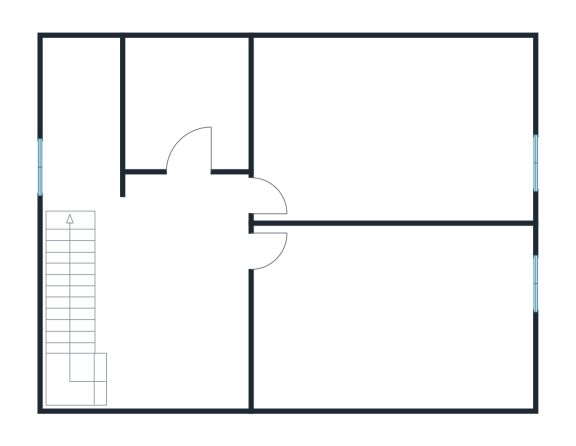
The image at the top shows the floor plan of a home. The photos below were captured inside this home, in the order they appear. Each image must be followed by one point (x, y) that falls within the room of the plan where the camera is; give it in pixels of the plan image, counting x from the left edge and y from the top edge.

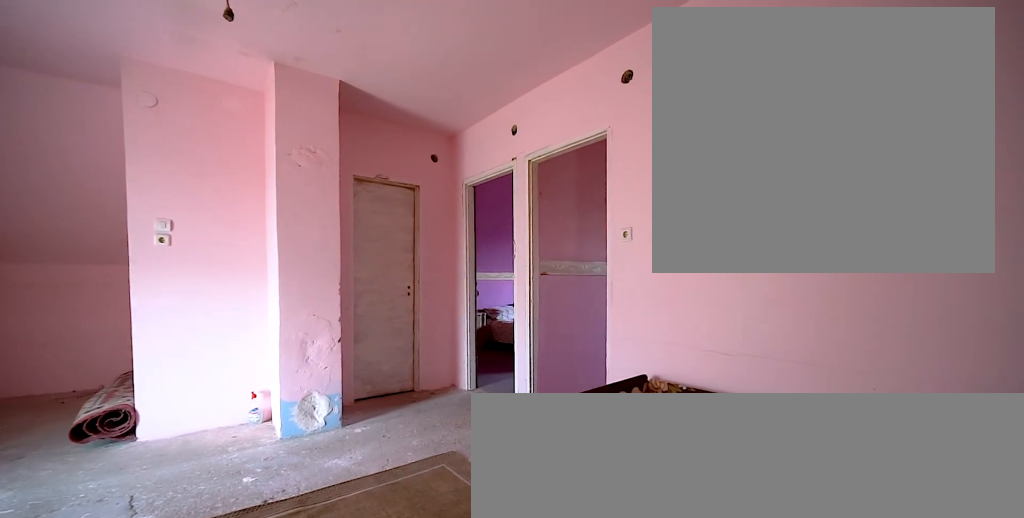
(183, 285)
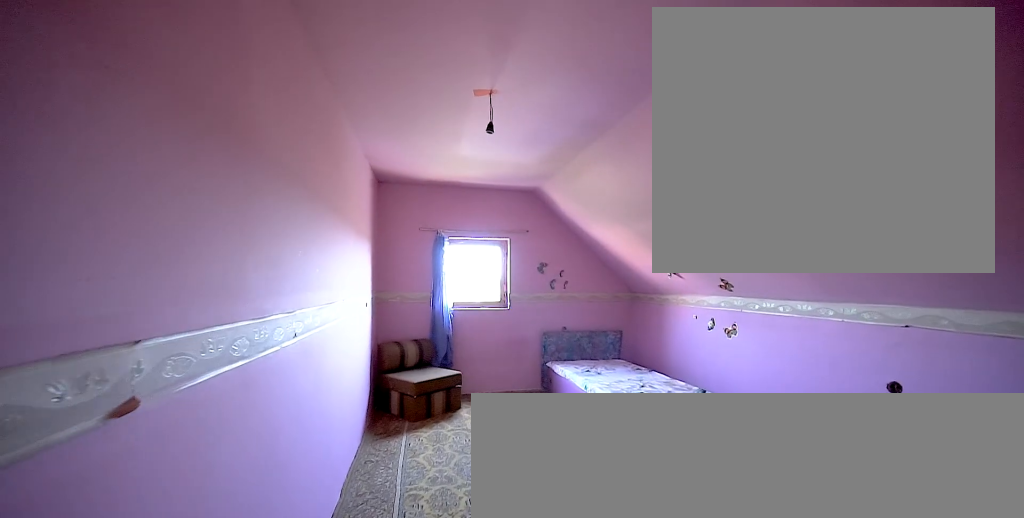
(397, 320)
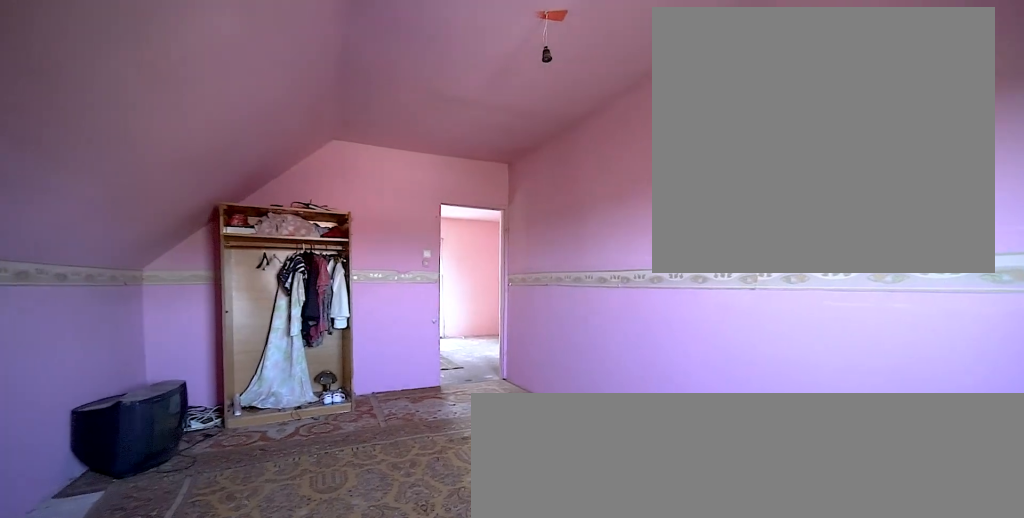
(397, 320)
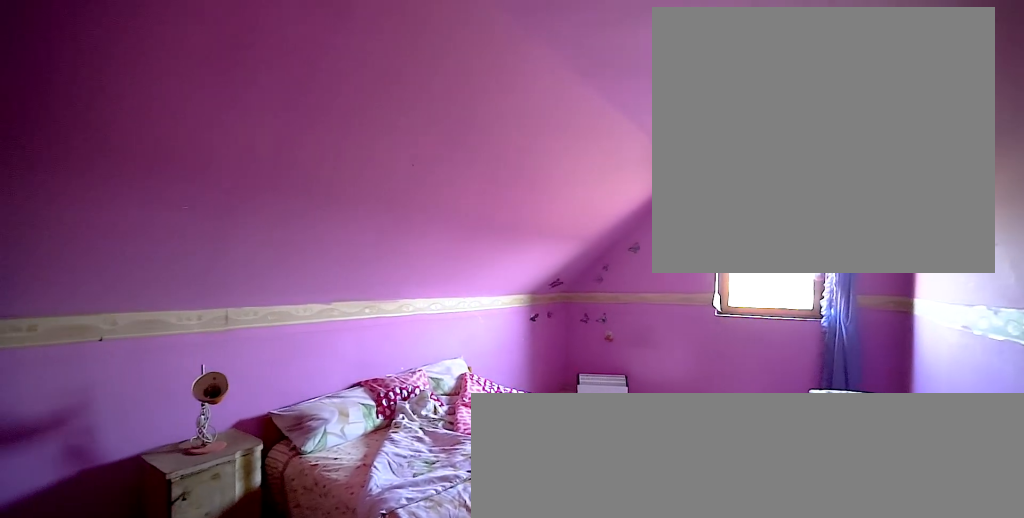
(397, 146)
